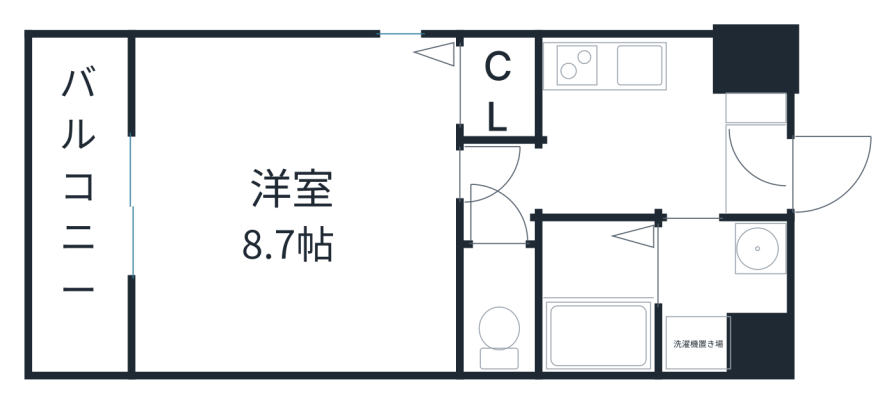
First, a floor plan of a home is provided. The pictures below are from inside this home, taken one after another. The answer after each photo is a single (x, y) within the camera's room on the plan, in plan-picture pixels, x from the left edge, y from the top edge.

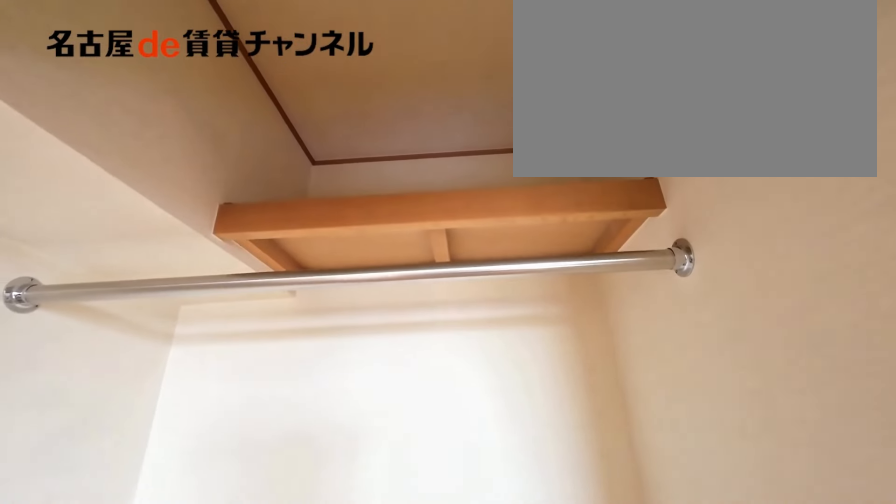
(496, 90)
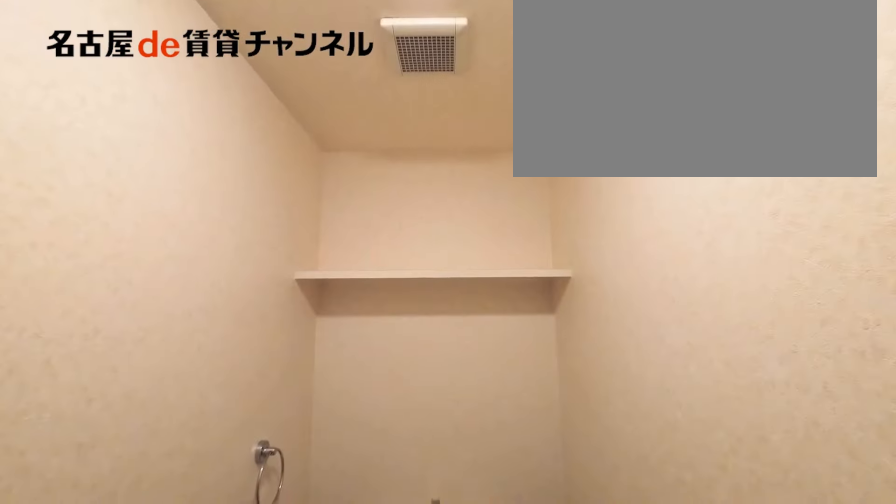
(500, 309)
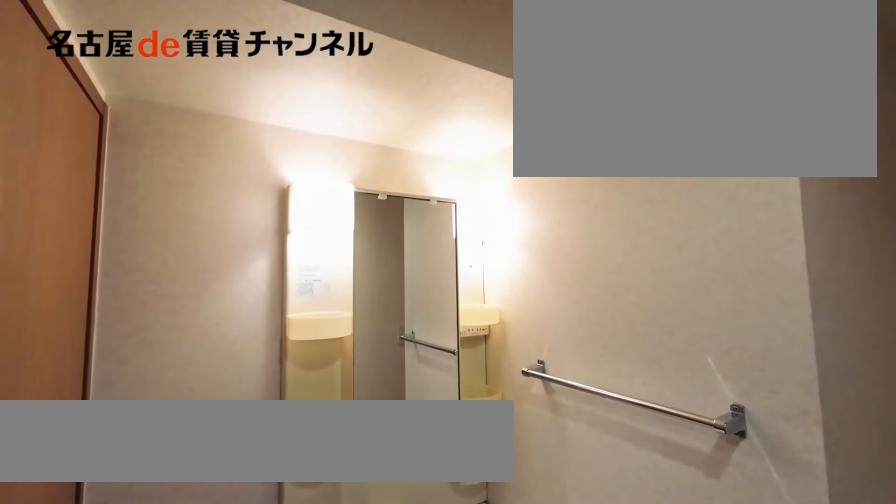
(724, 295)
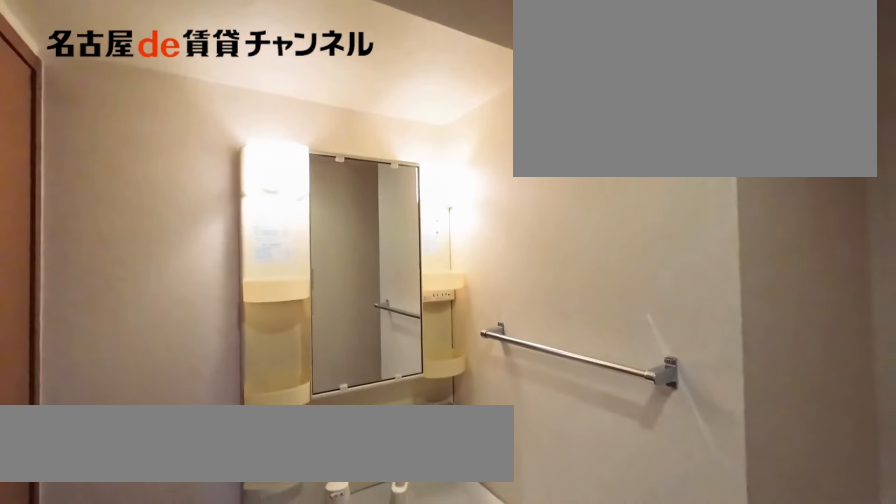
(724, 295)
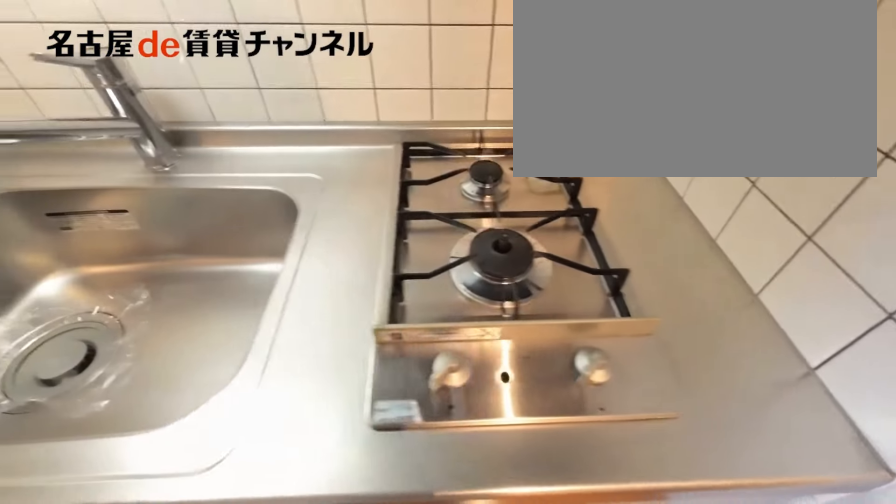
(625, 65)
